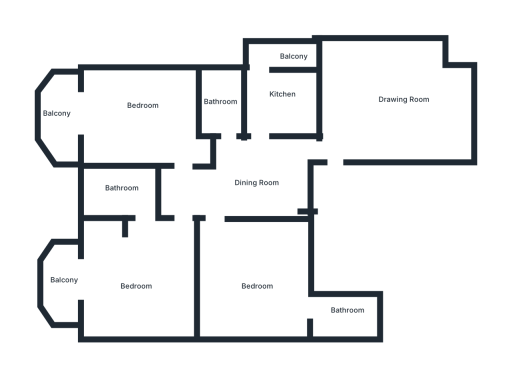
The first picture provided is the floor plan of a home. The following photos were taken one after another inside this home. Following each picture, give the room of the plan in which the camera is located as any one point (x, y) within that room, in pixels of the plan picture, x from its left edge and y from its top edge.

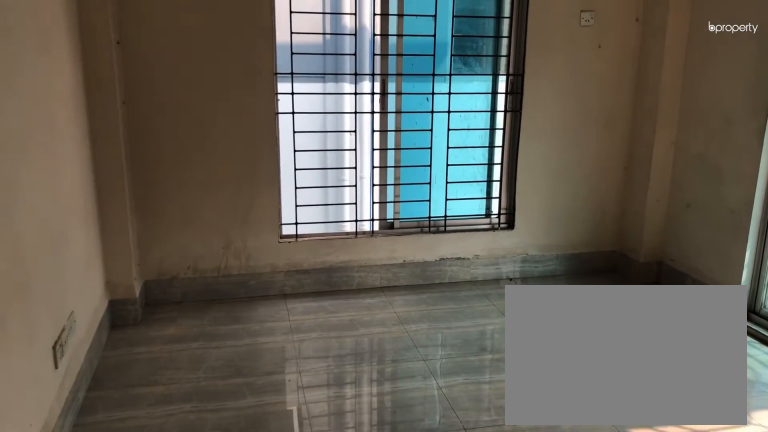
(142, 292)
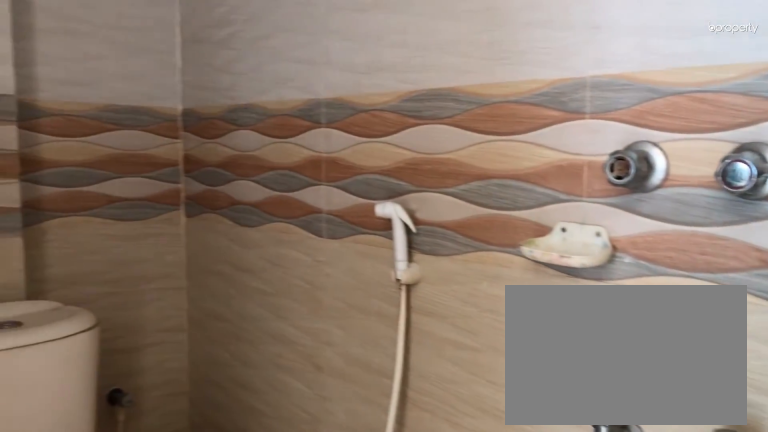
(118, 188)
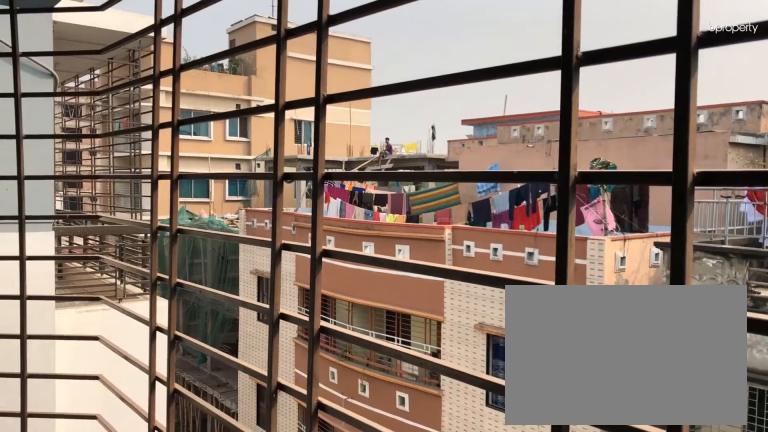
(69, 285)
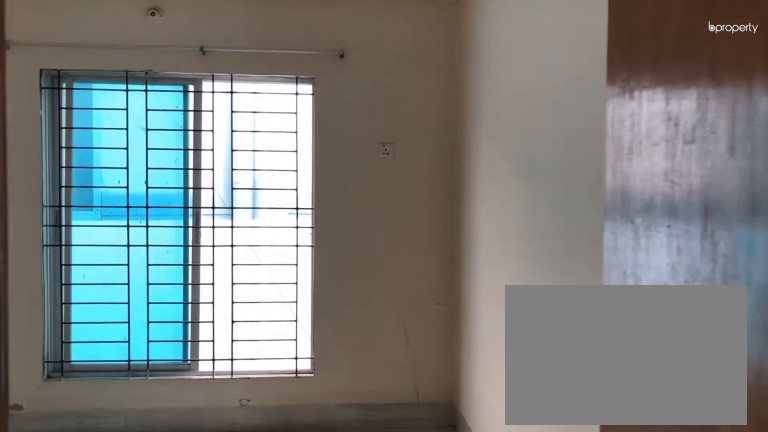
(251, 282)
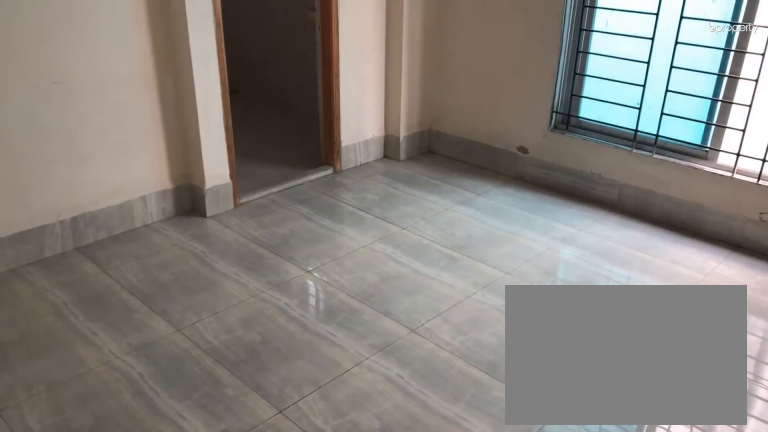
(251, 282)
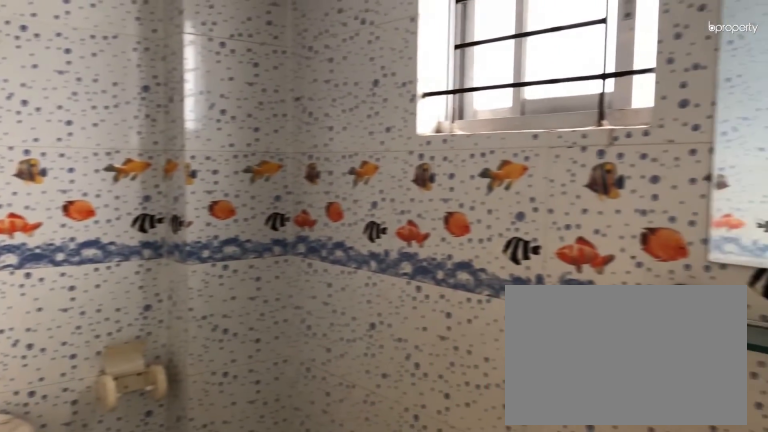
(347, 315)
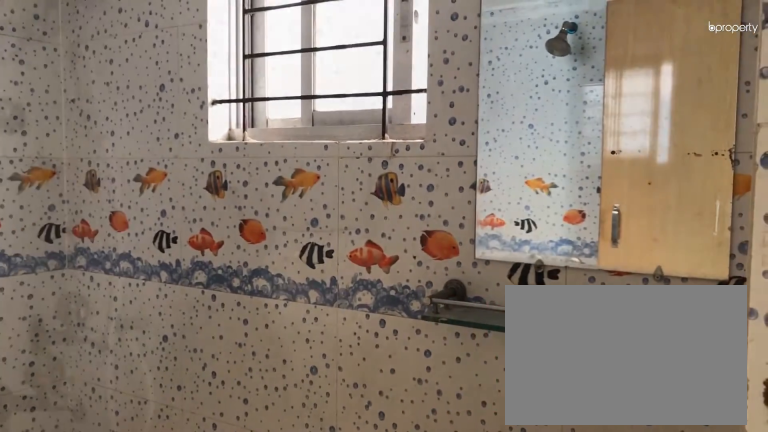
(347, 315)
